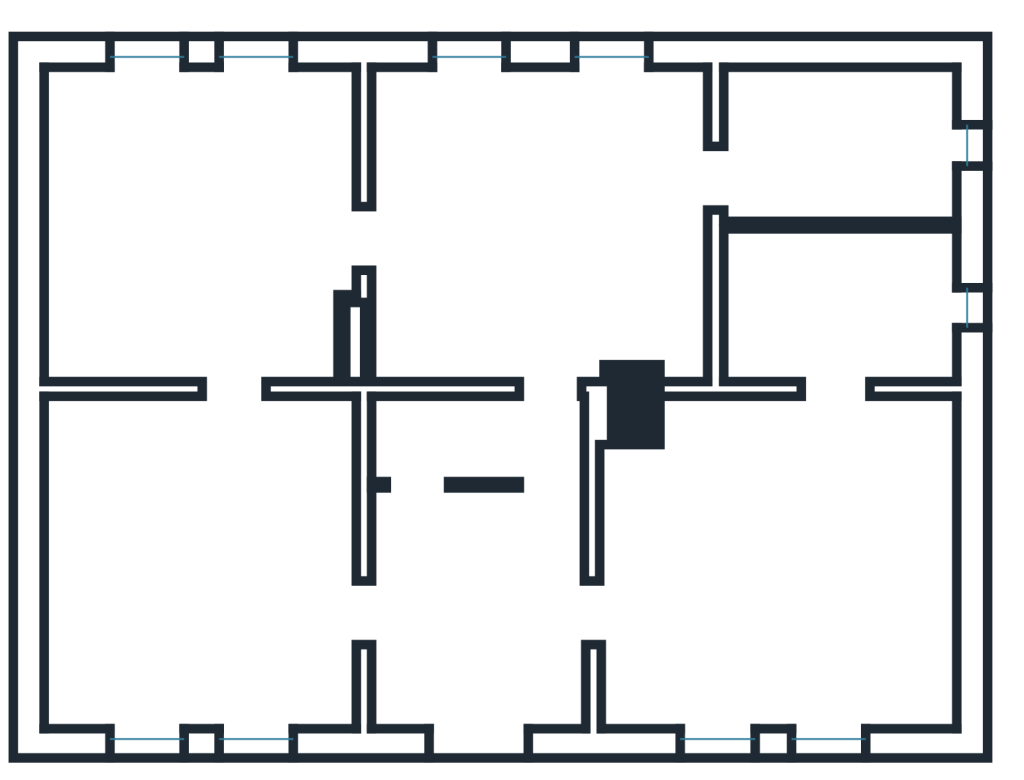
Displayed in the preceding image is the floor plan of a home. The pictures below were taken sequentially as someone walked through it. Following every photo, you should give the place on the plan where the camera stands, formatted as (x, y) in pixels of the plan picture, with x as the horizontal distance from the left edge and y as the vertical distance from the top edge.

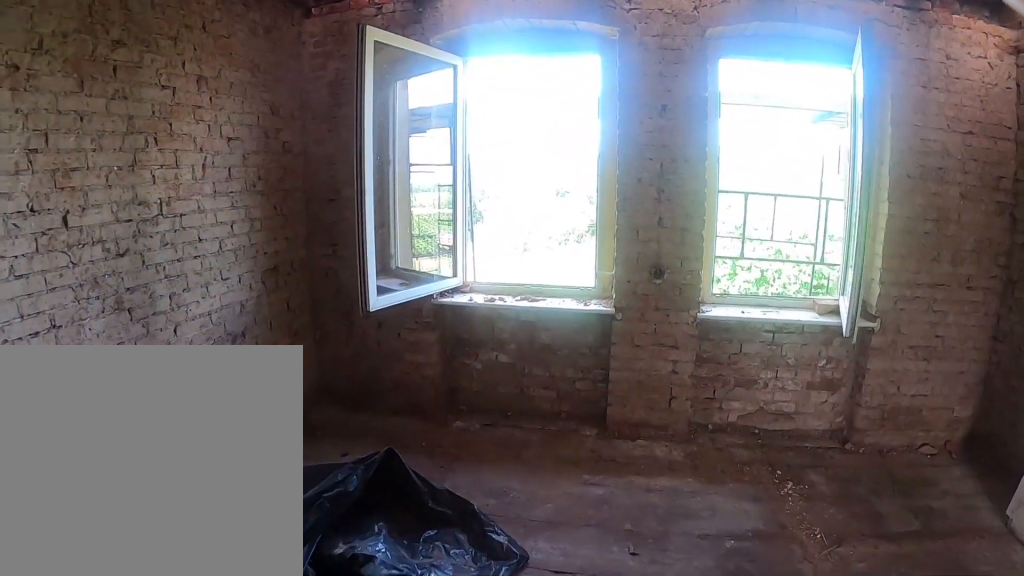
(149, 278)
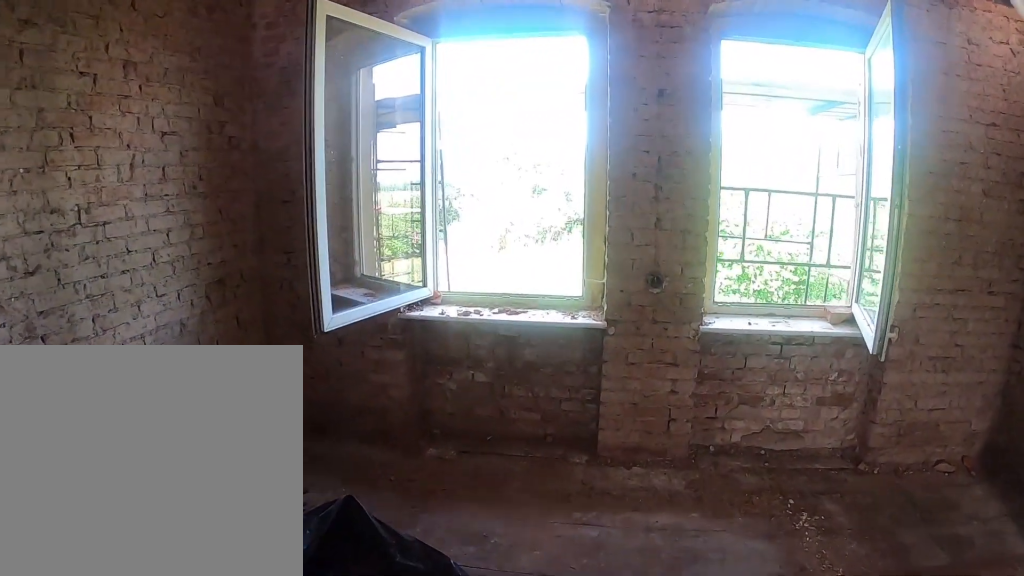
(147, 258)
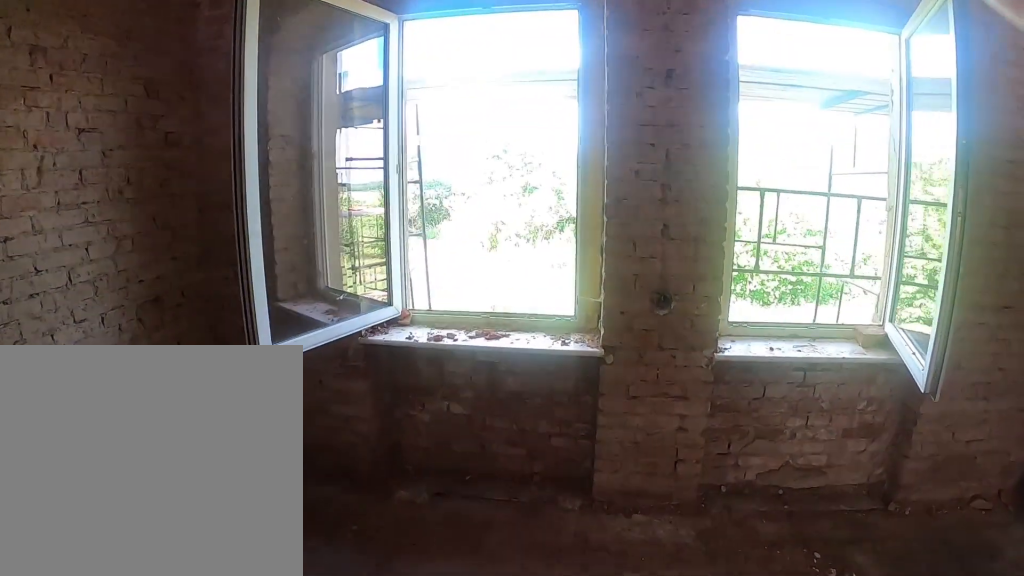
(146, 240)
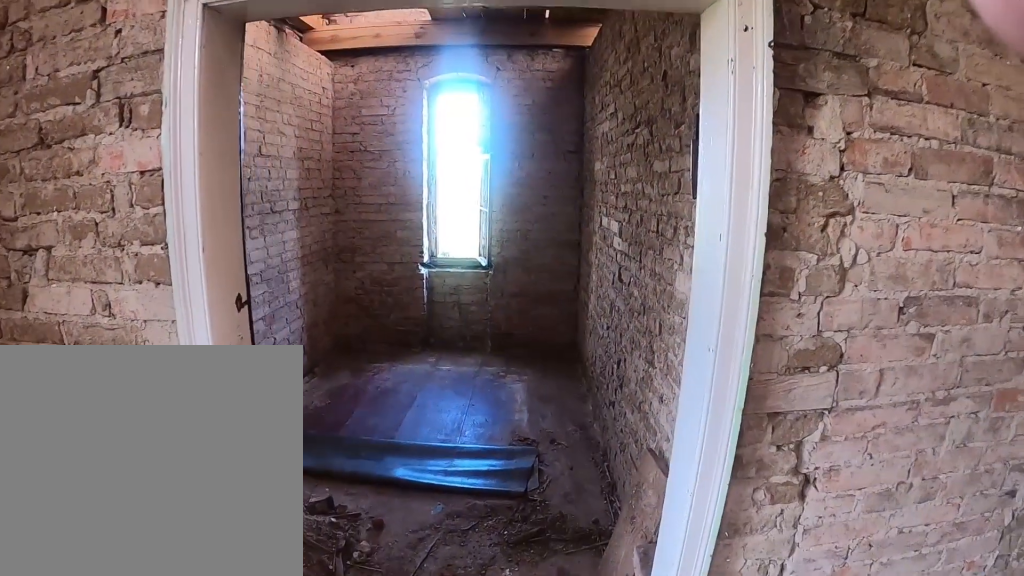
(654, 183)
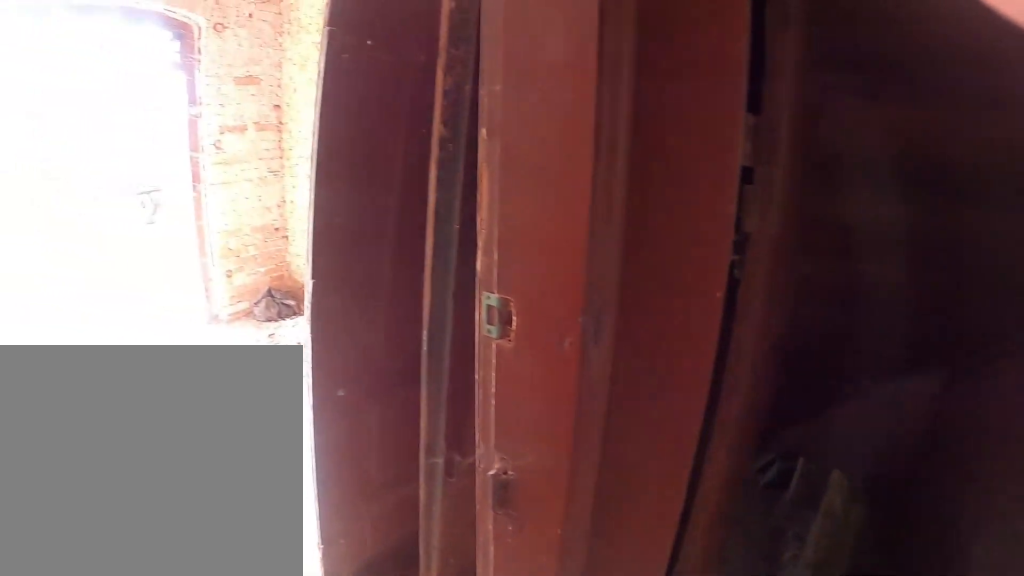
(540, 501)
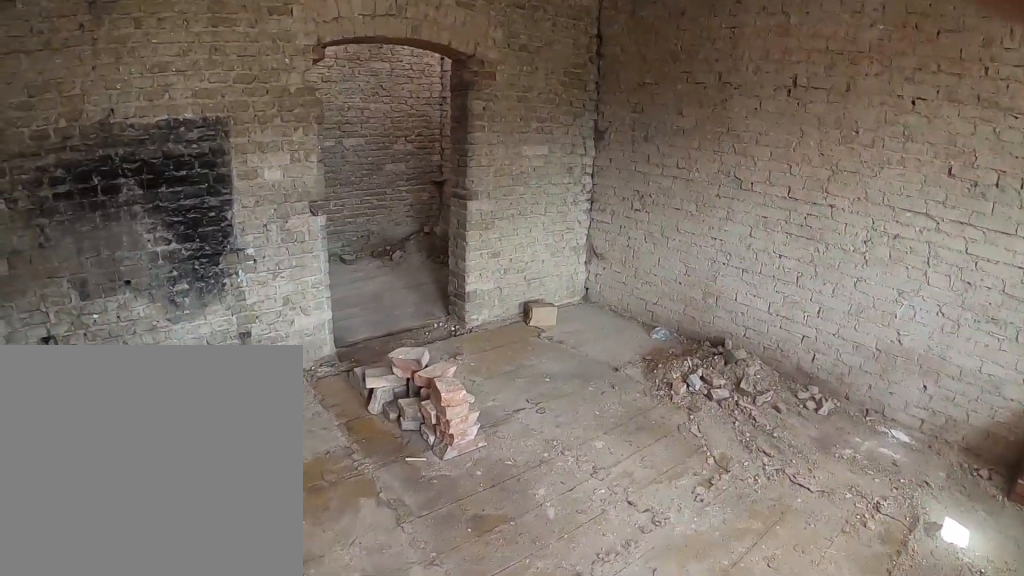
(677, 547)
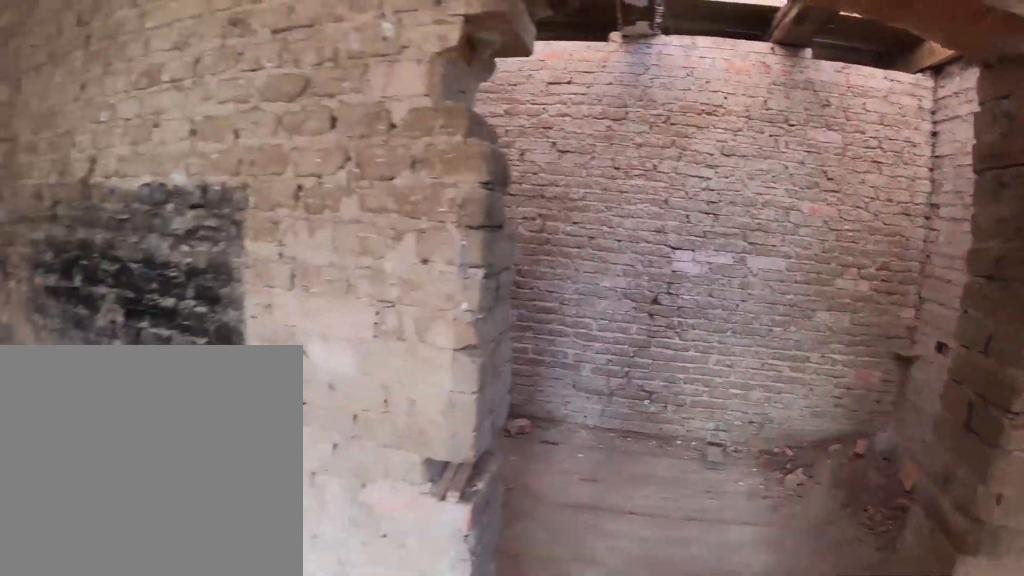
(755, 526)
